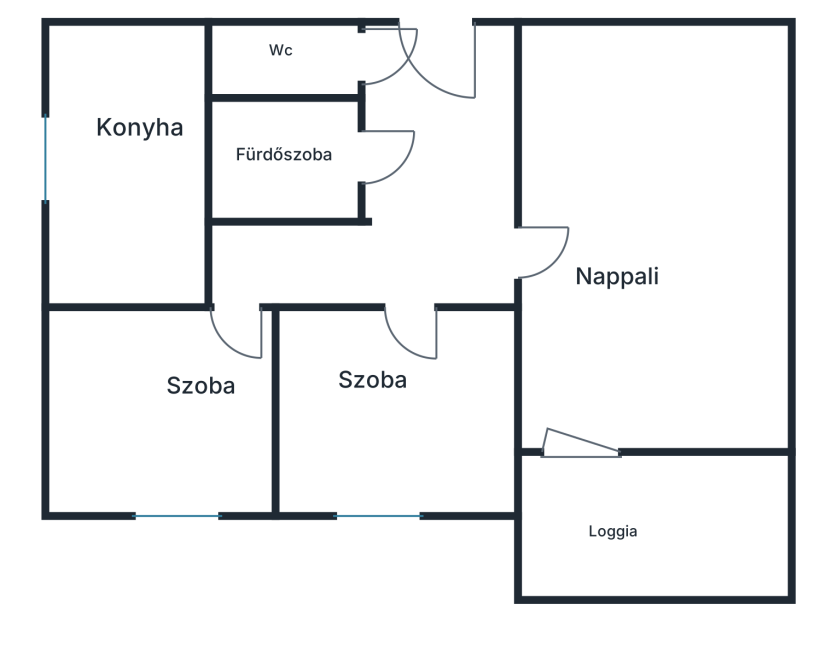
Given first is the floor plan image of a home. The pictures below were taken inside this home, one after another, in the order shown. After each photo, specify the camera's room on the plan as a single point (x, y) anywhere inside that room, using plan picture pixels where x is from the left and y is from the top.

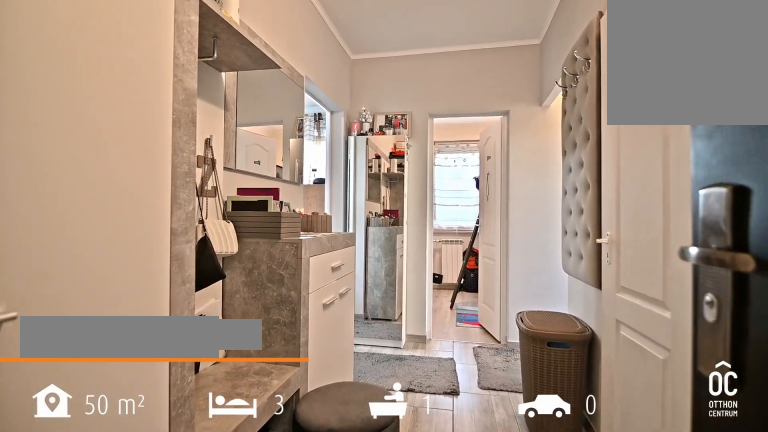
(436, 67)
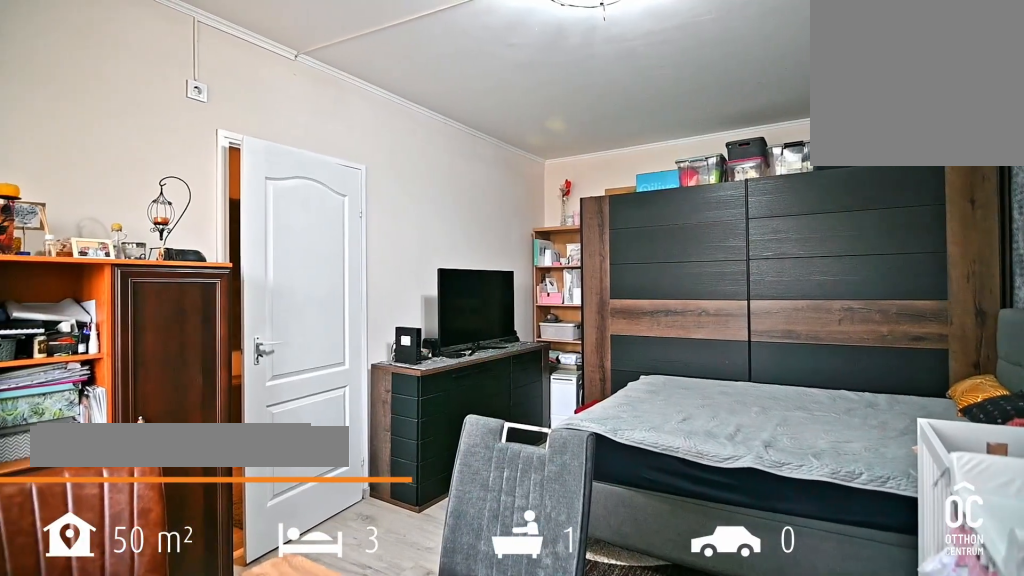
(658, 271)
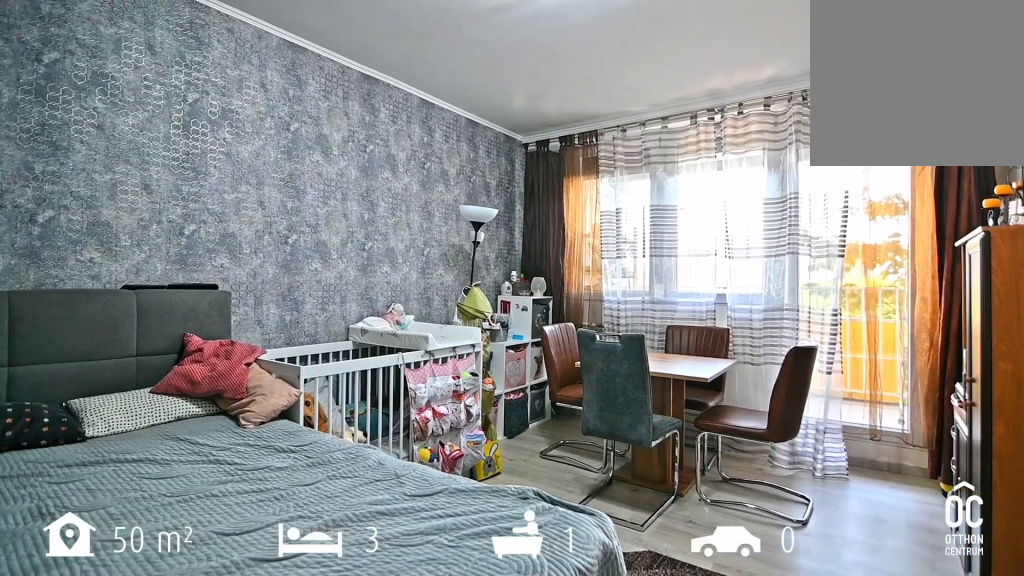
(658, 271)
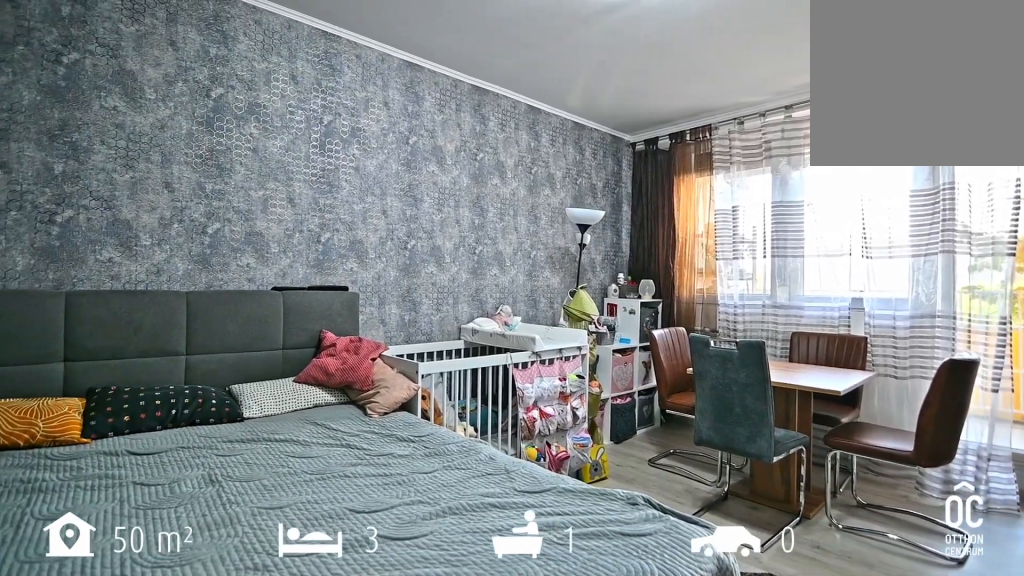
(658, 271)
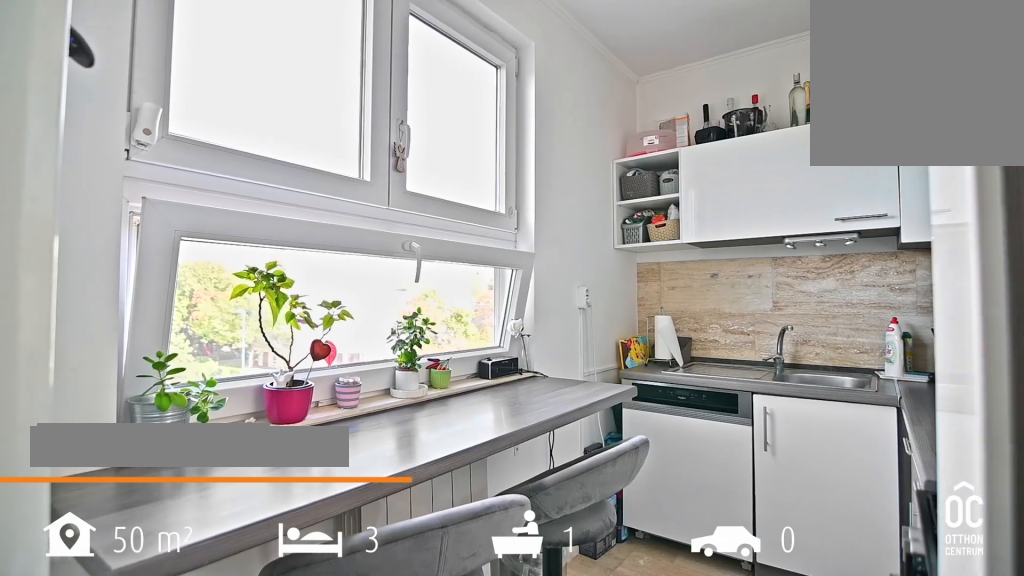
(128, 166)
